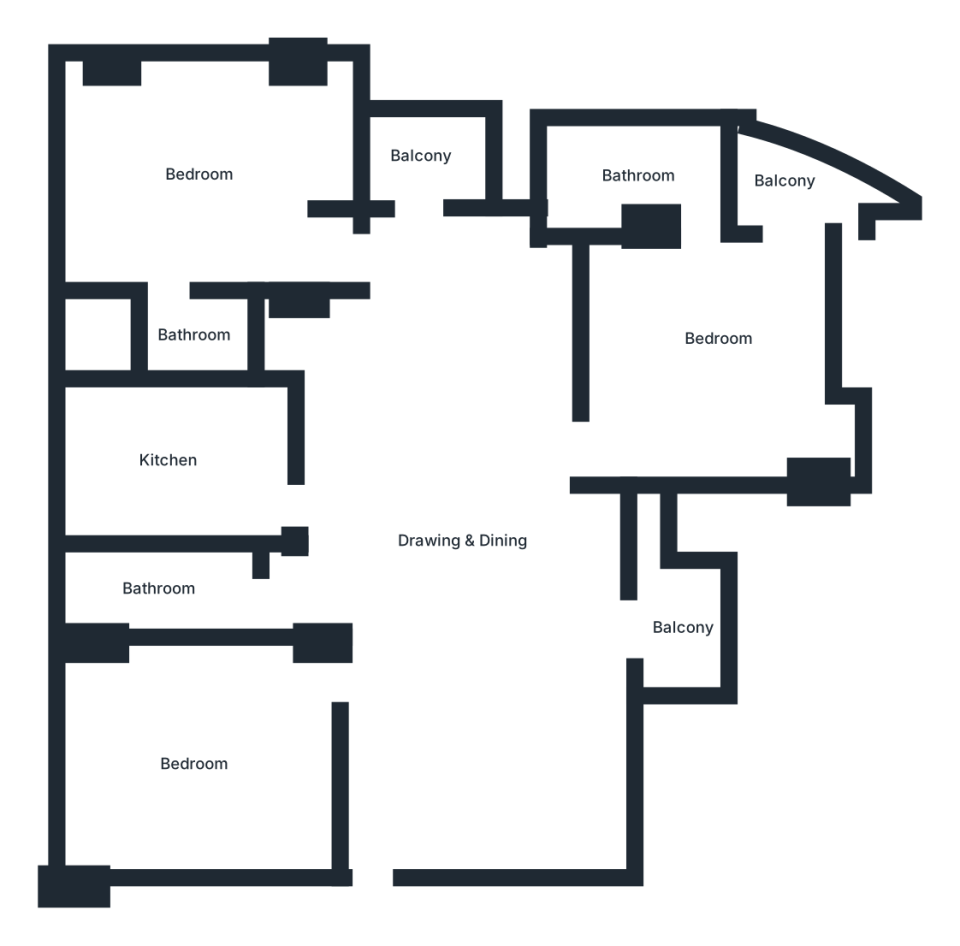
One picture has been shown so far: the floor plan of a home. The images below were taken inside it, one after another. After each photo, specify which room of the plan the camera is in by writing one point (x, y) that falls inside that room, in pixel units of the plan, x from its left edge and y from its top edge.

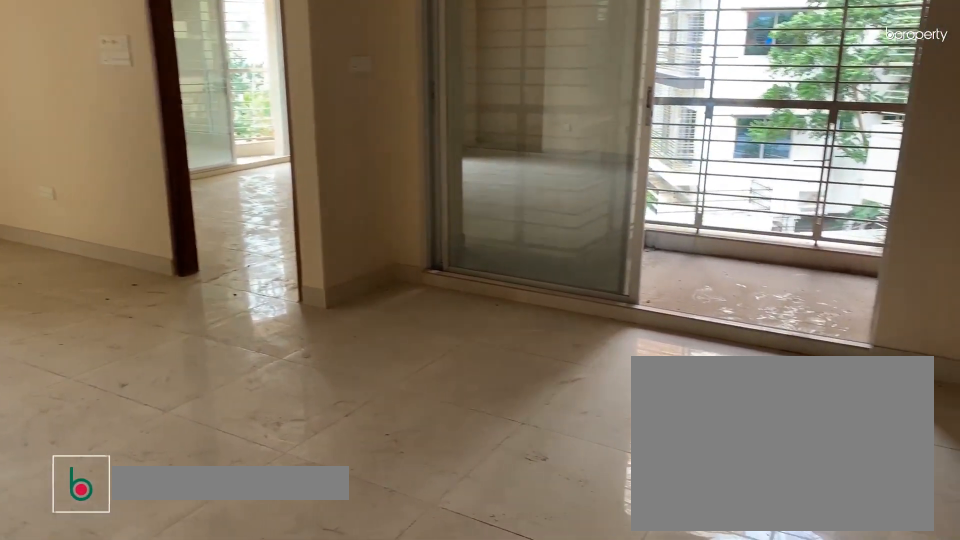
(496, 676)
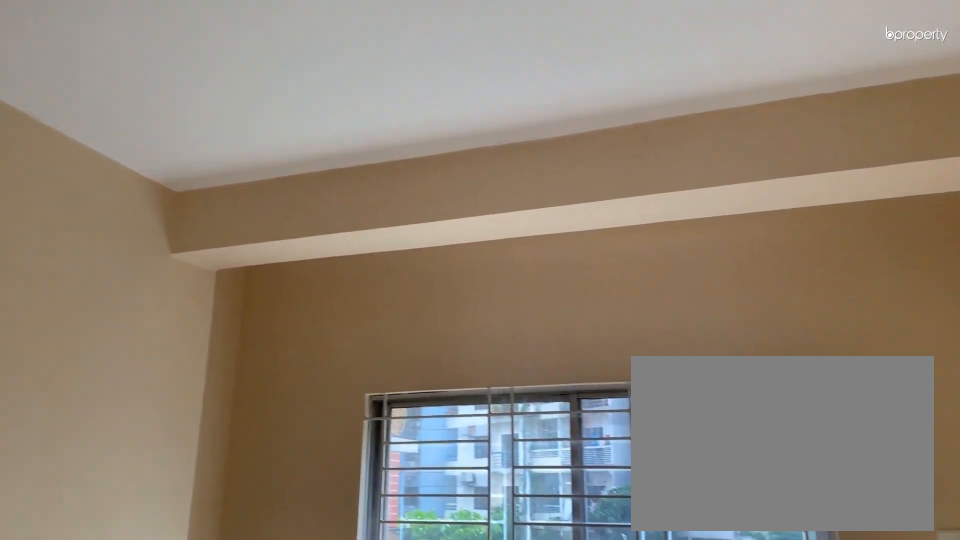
(194, 777)
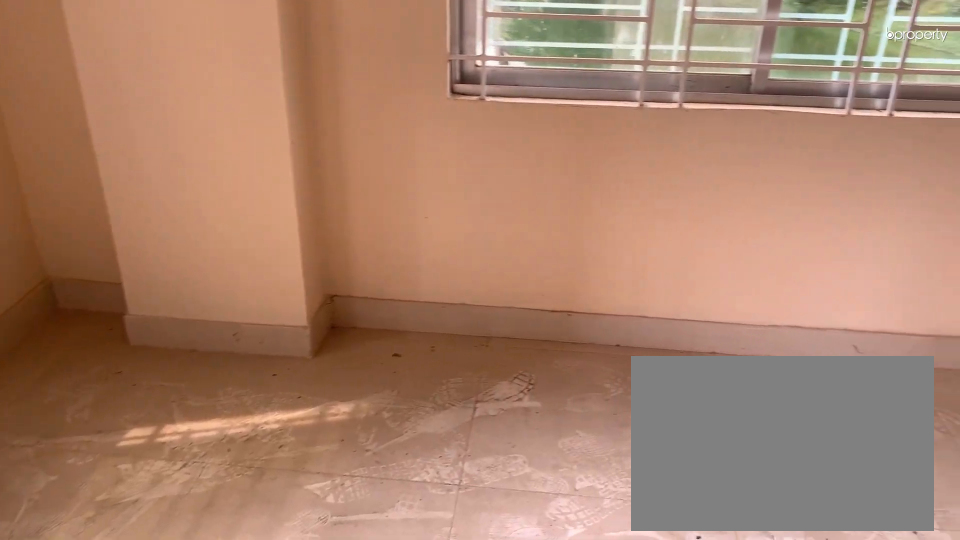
(204, 185)
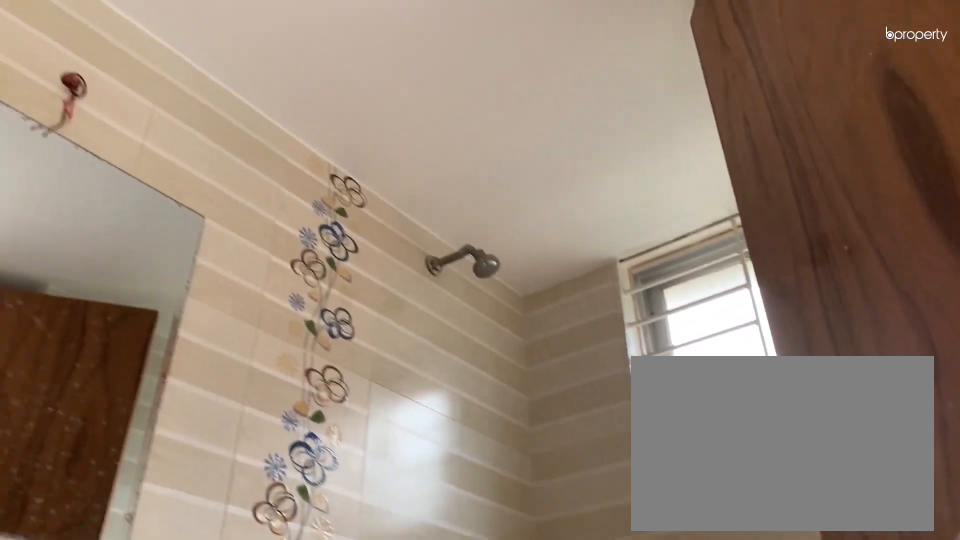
(170, 336)
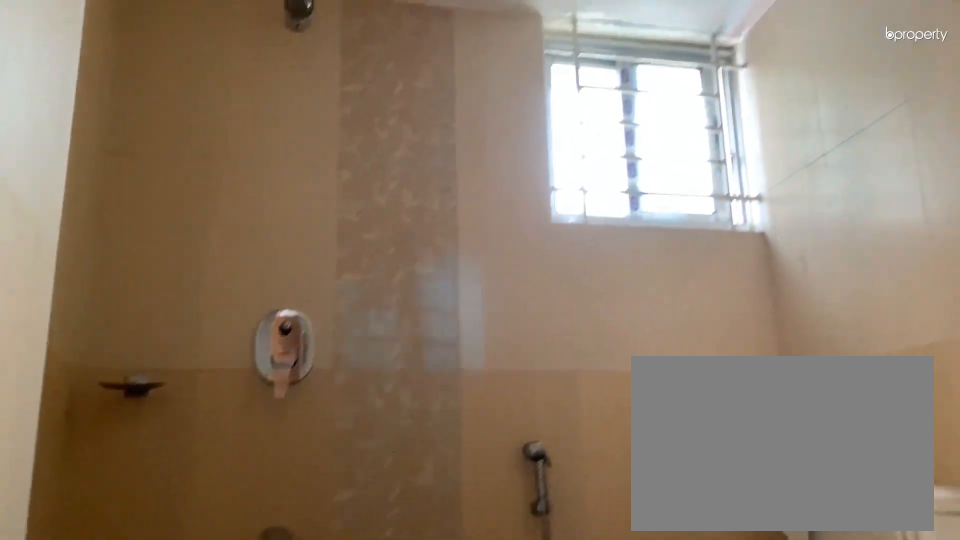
(639, 175)
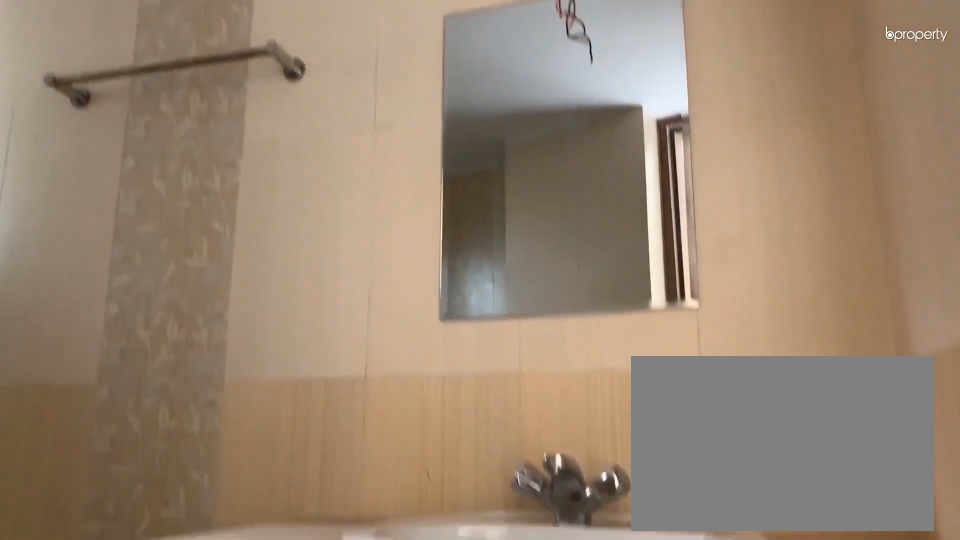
(639, 175)
